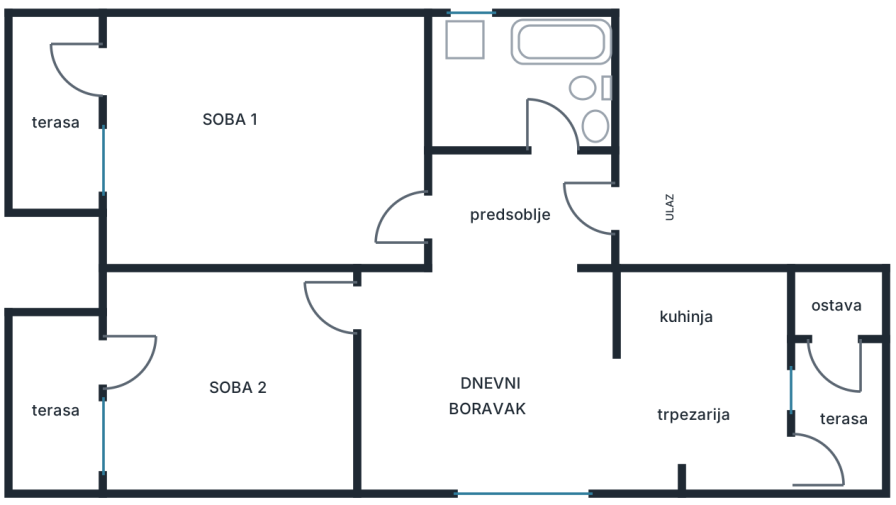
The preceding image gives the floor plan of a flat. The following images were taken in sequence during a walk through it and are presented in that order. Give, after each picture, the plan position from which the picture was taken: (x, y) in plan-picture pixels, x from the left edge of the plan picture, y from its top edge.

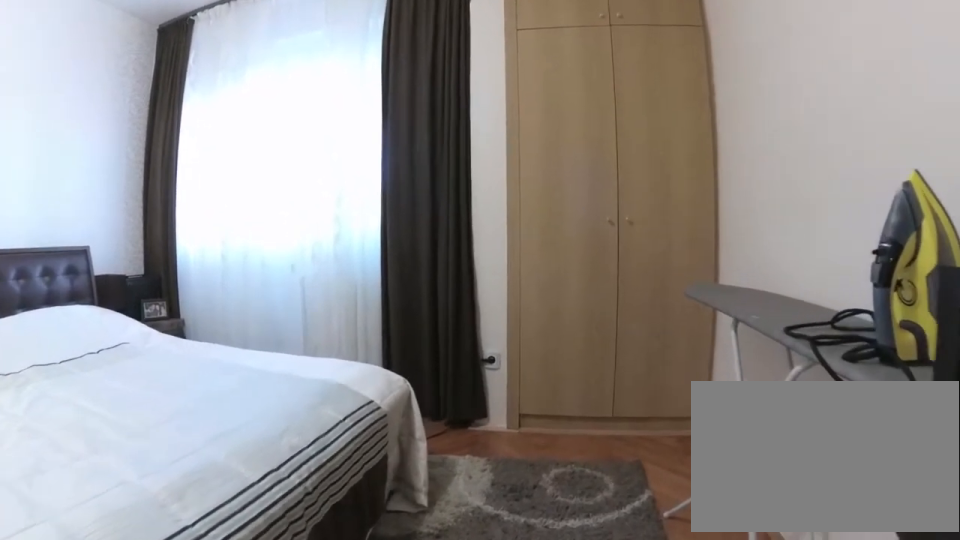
(284, 329)
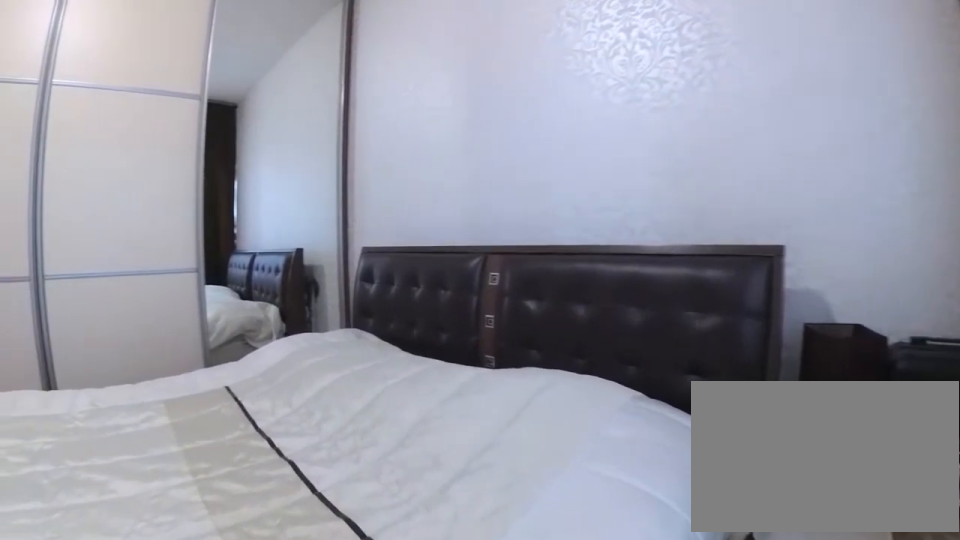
(135, 395)
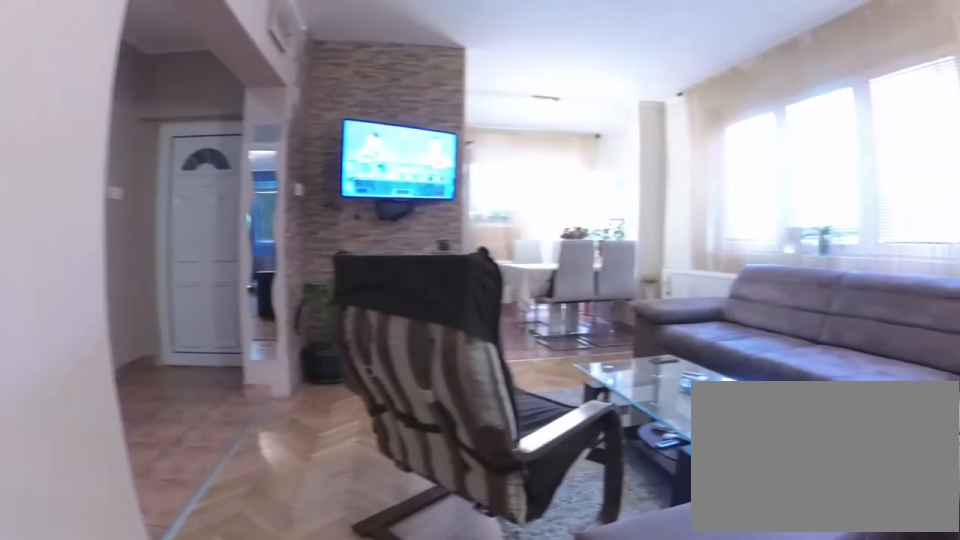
(335, 316)
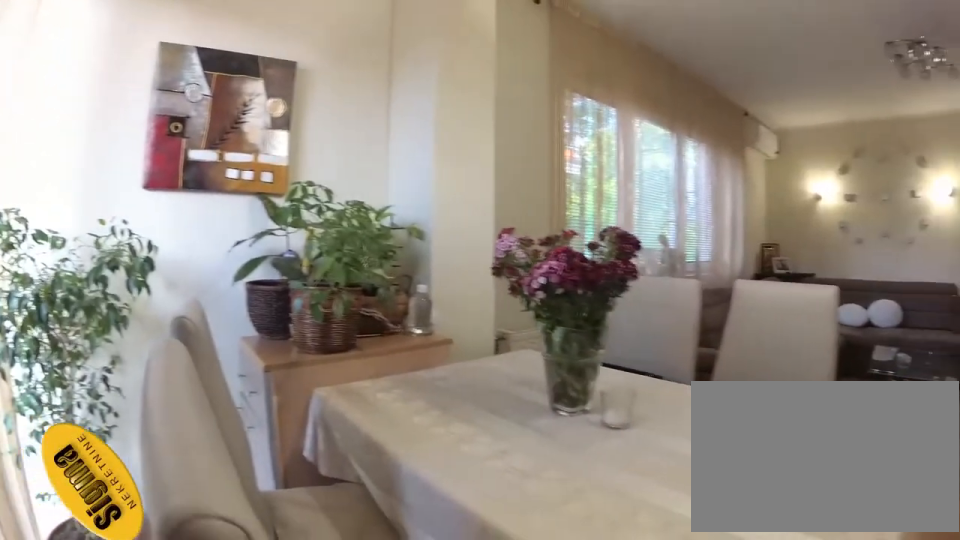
(749, 390)
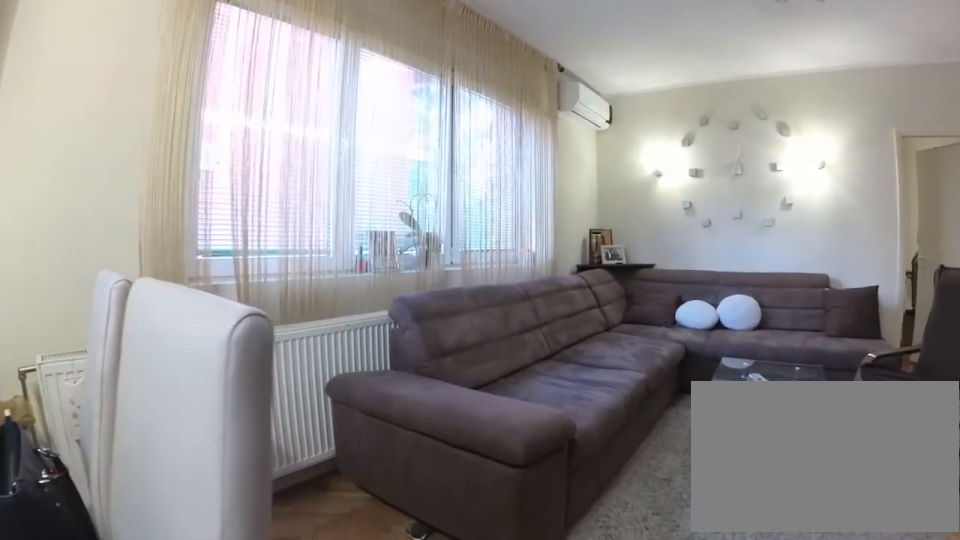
(661, 390)
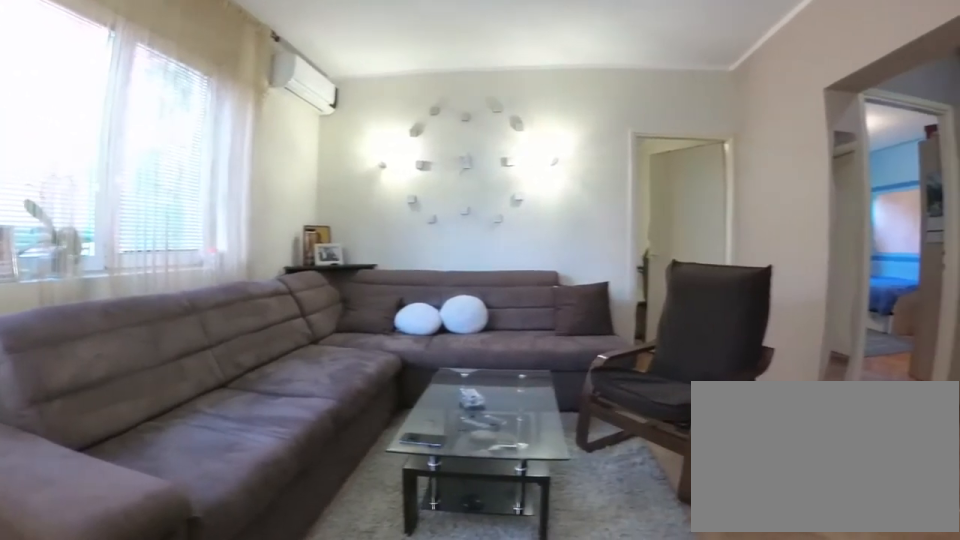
(640, 396)
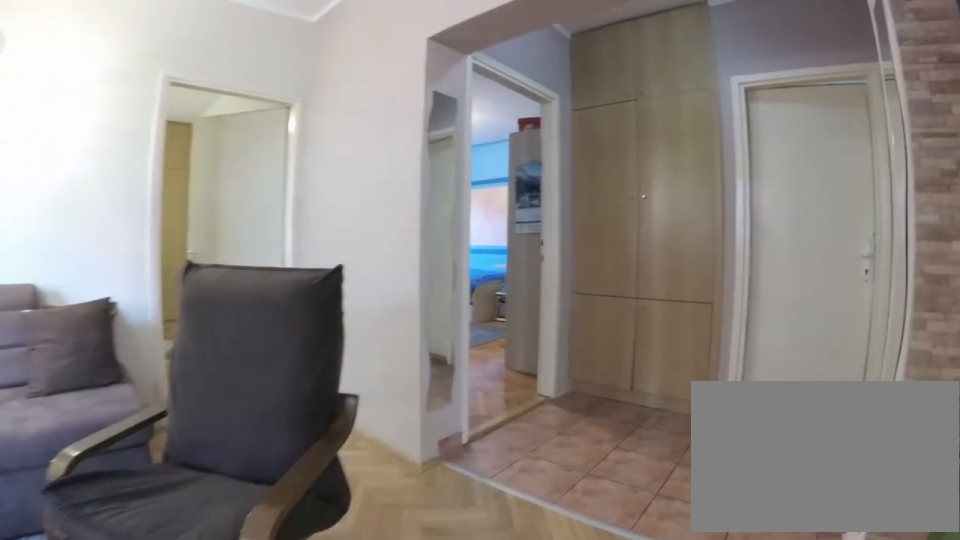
(572, 368)
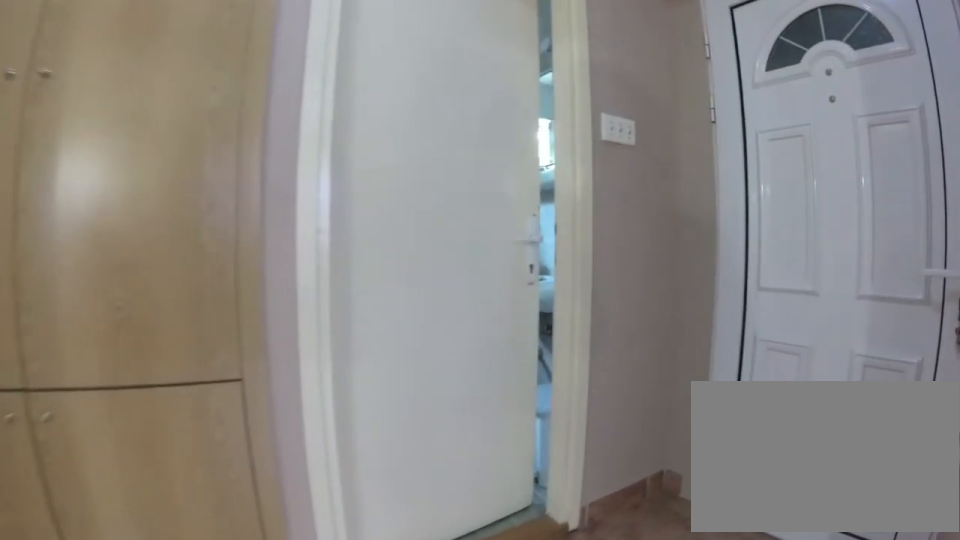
(558, 278)
